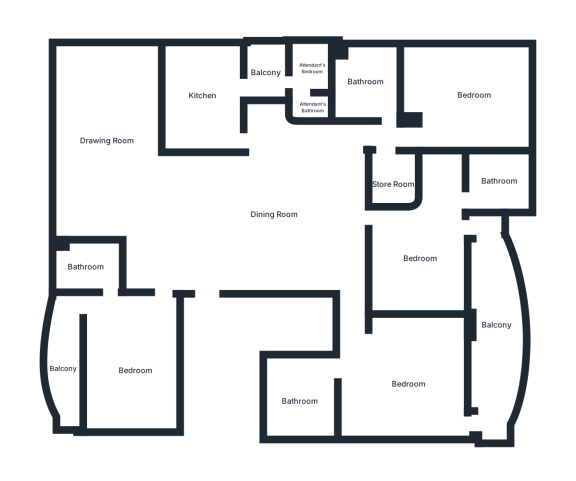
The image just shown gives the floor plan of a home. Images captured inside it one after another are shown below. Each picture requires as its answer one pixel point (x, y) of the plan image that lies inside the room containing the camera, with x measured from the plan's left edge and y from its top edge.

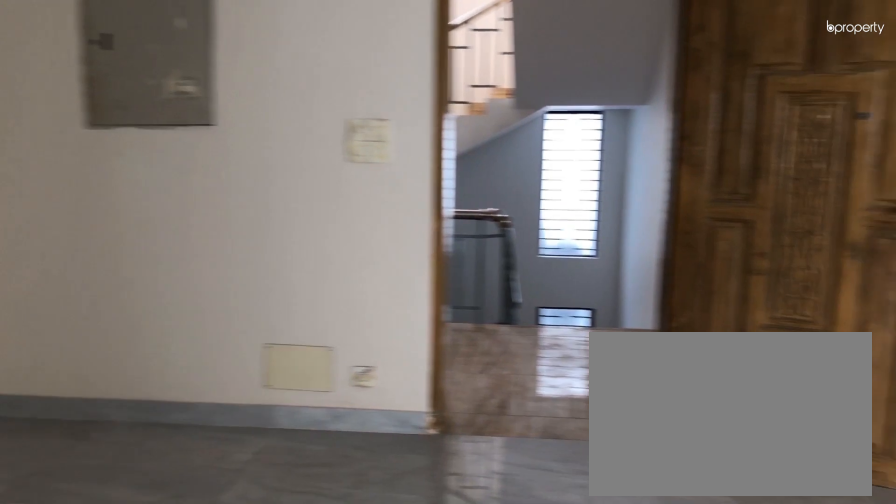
(275, 213)
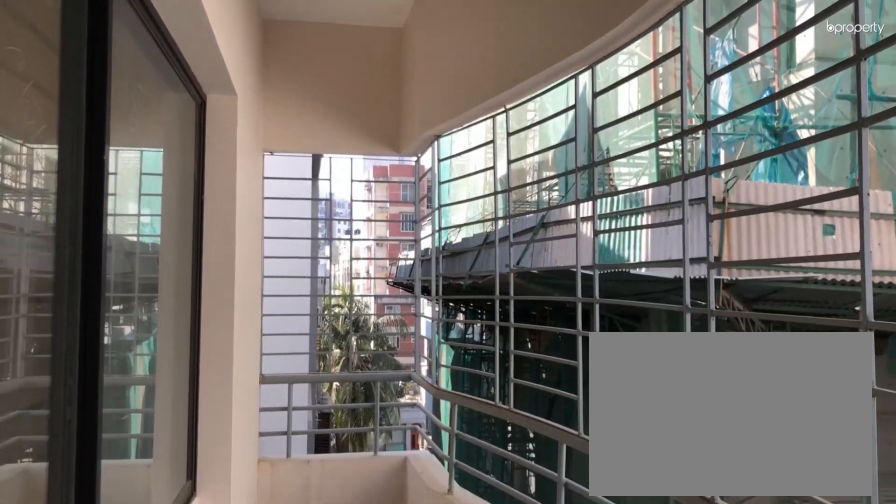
(65, 368)
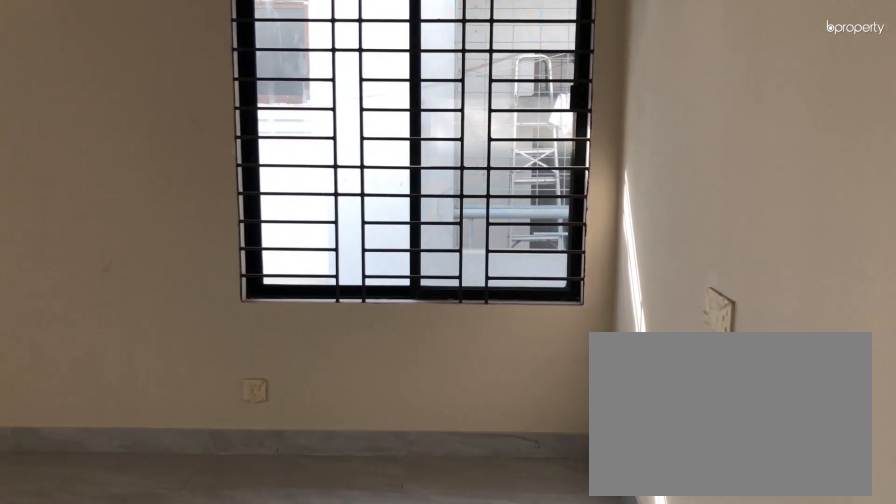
(404, 379)
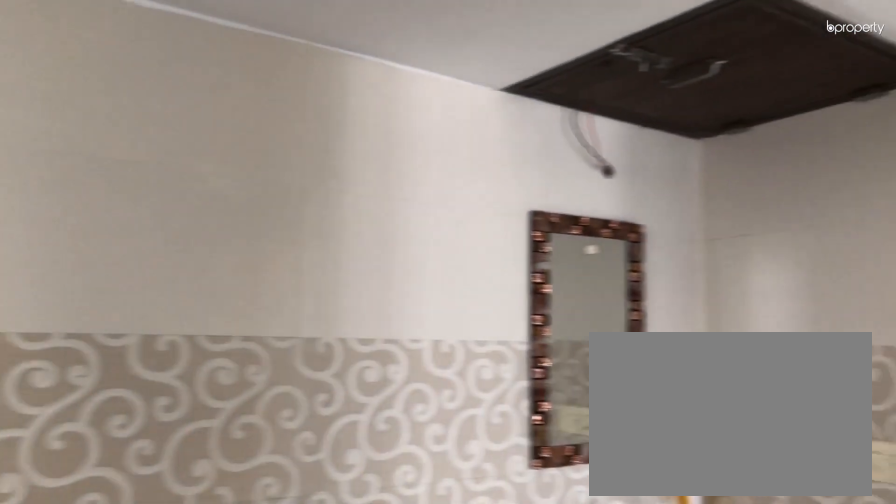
(297, 397)
